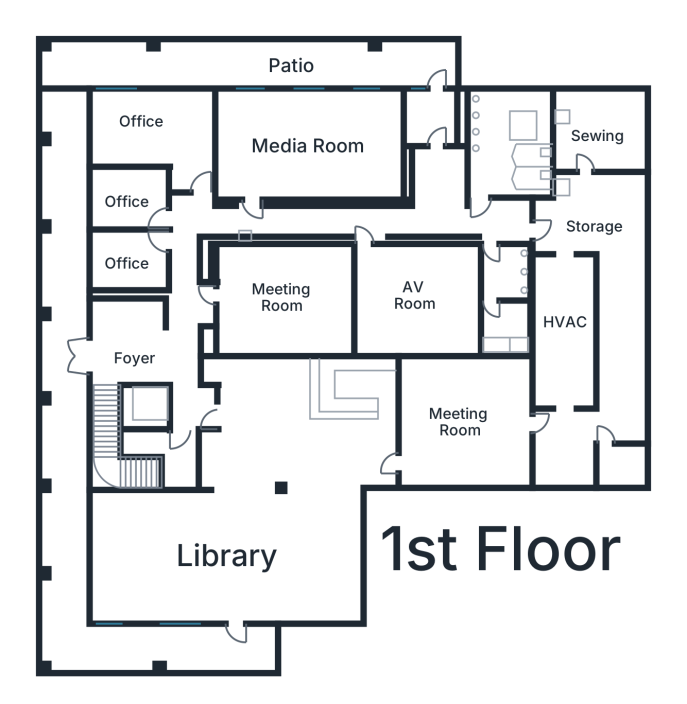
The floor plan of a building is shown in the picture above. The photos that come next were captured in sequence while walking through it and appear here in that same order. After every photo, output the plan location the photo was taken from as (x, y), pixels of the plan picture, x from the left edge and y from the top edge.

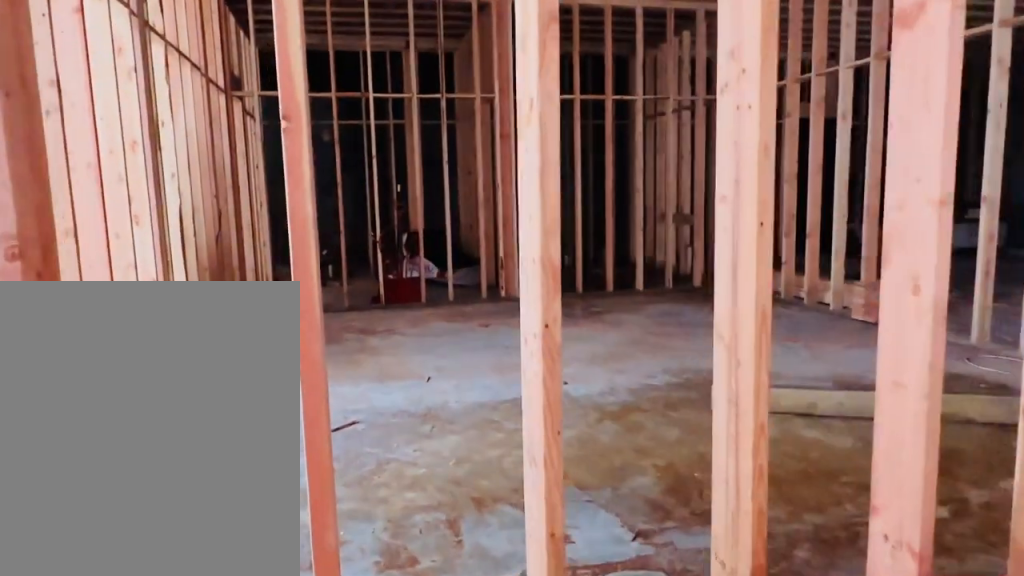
(322, 286)
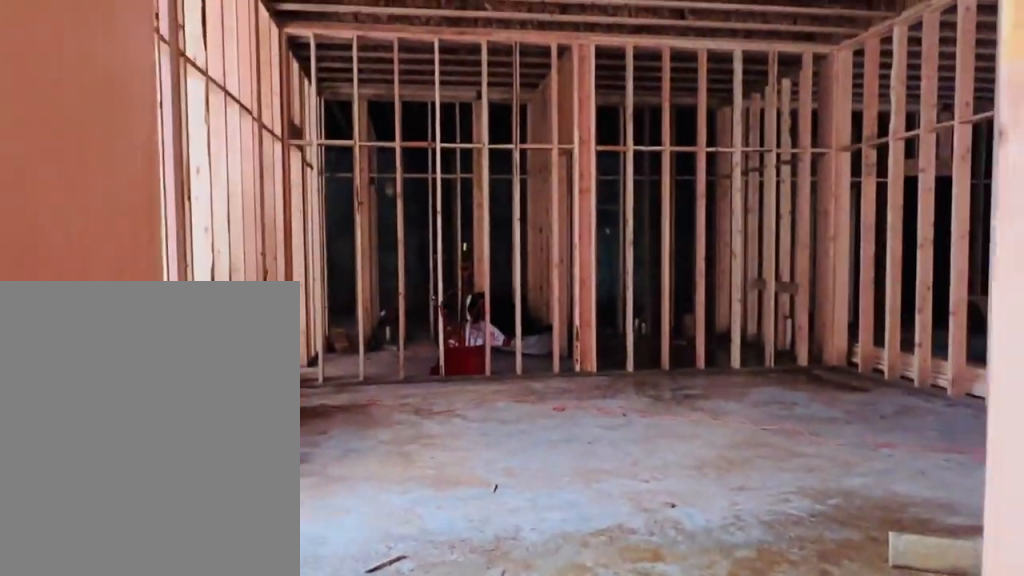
(332, 286)
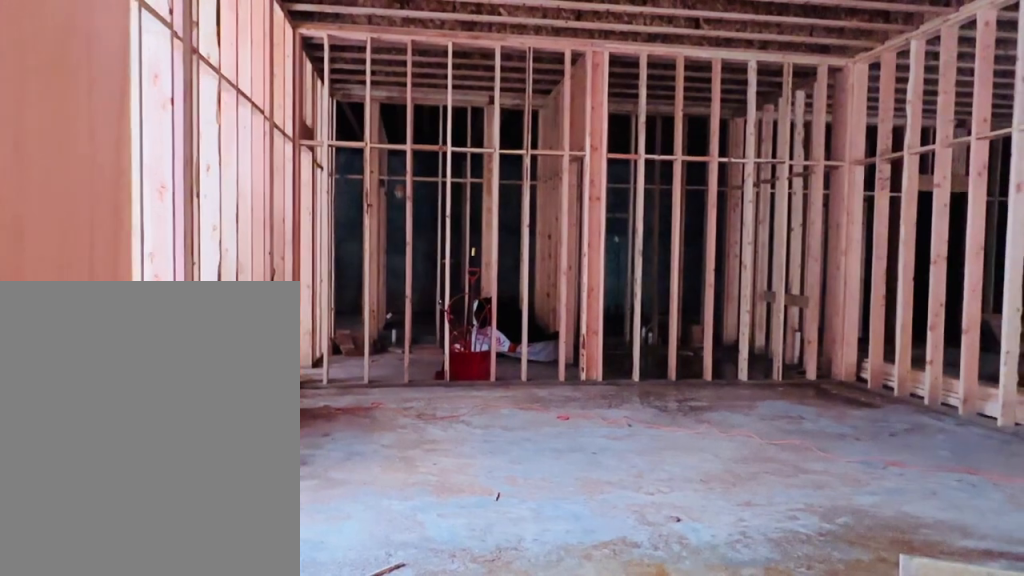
(336, 284)
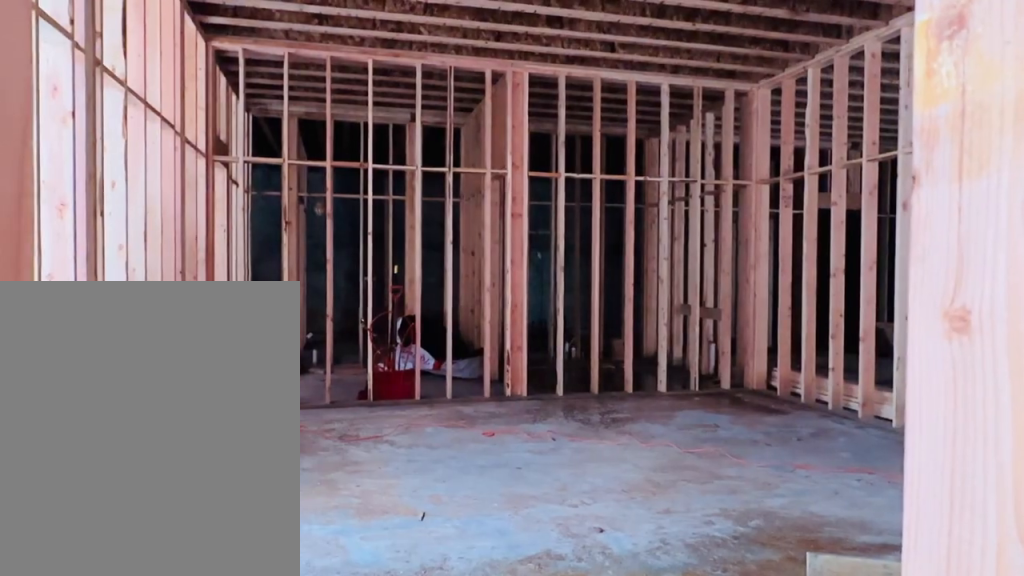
(336, 284)
